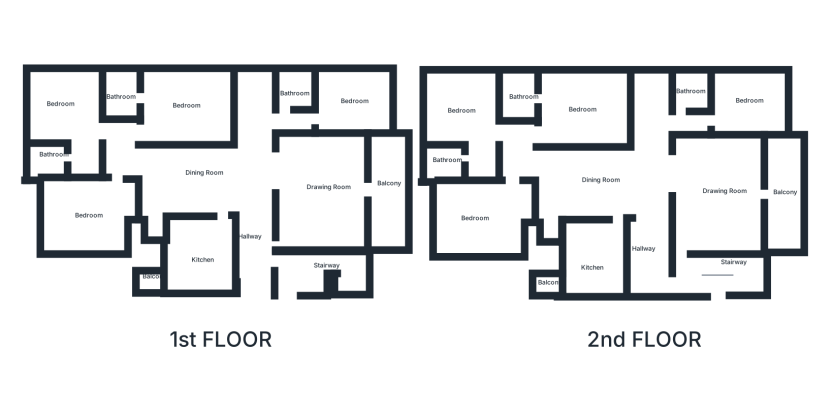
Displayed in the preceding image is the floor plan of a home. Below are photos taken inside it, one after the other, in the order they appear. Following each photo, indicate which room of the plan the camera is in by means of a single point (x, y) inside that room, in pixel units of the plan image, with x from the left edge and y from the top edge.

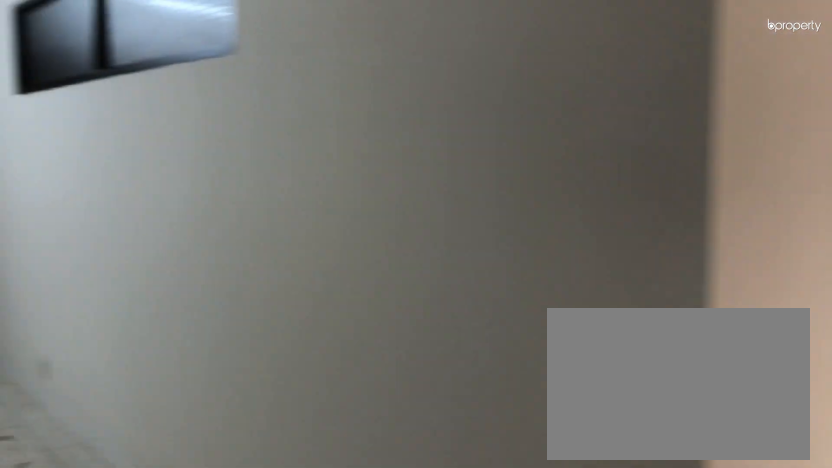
(631, 179)
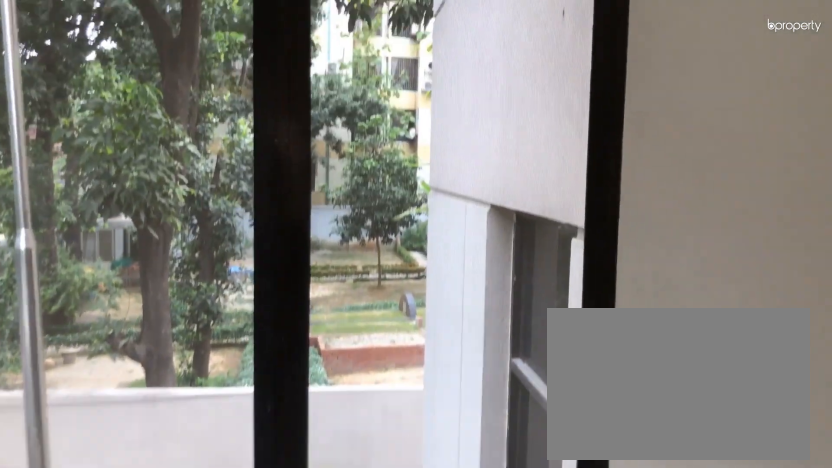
(779, 193)
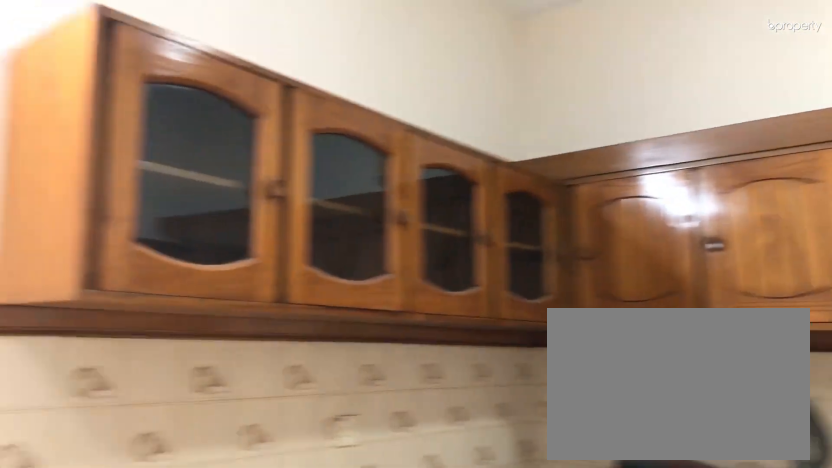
(600, 251)
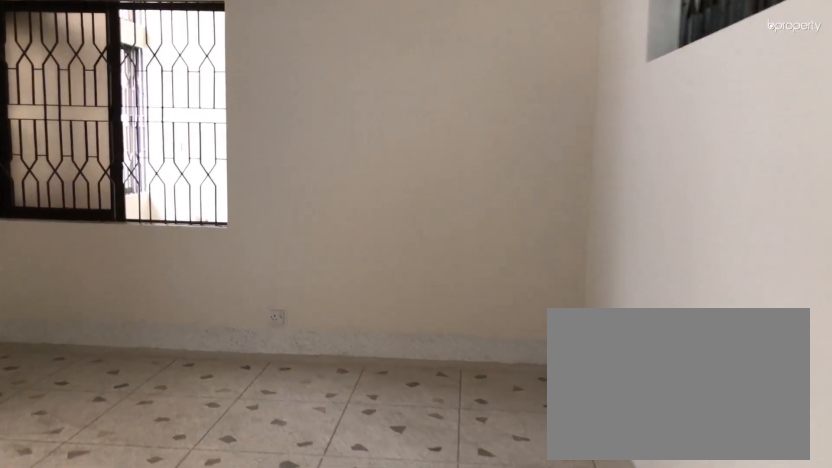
(571, 106)
